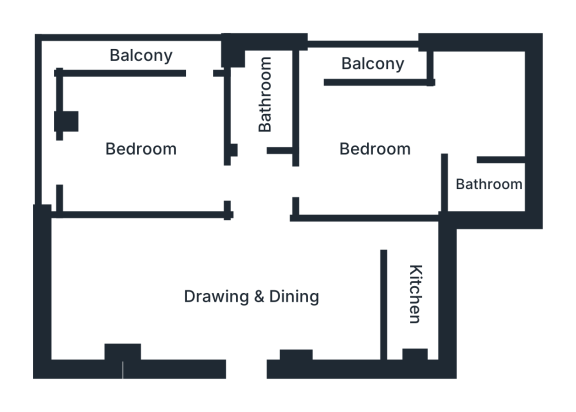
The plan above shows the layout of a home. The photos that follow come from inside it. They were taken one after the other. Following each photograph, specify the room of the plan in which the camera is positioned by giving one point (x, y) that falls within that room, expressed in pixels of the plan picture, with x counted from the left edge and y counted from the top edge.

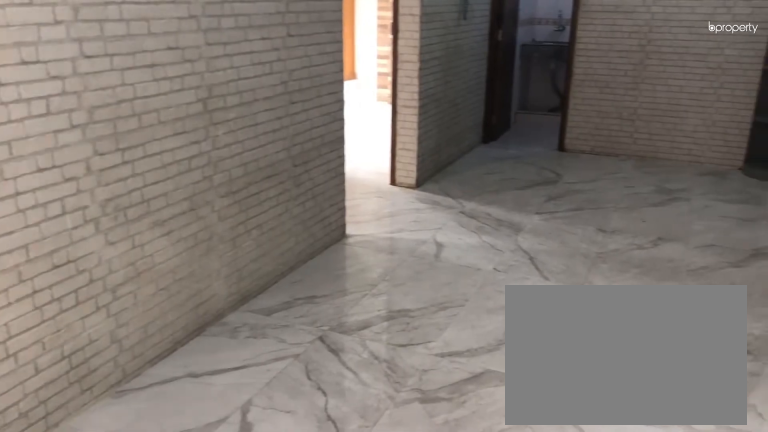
(252, 298)
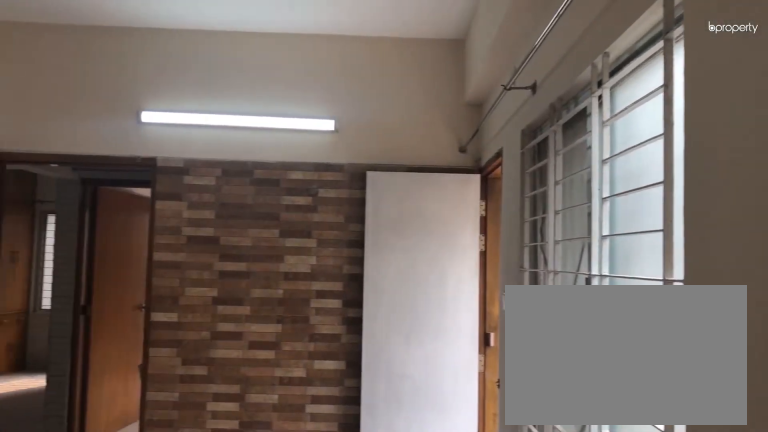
(373, 147)
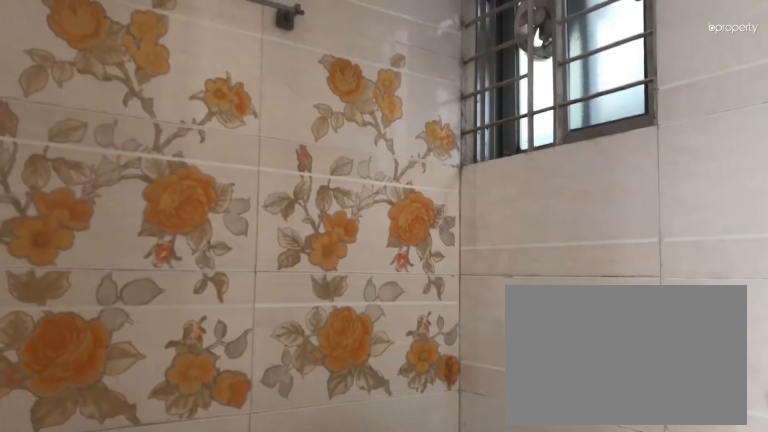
(489, 181)
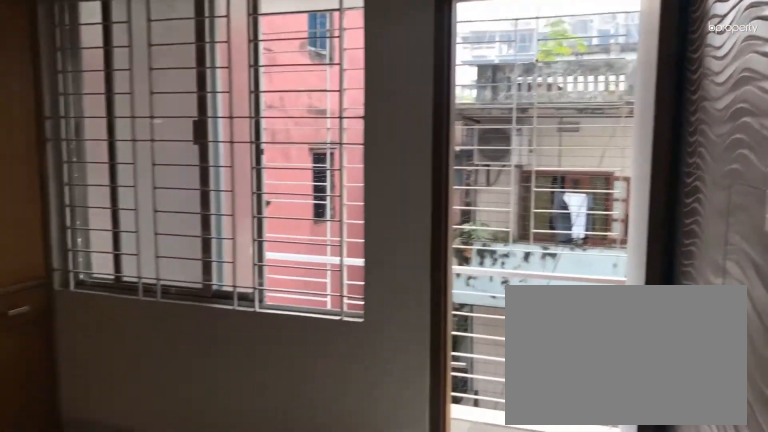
(140, 150)
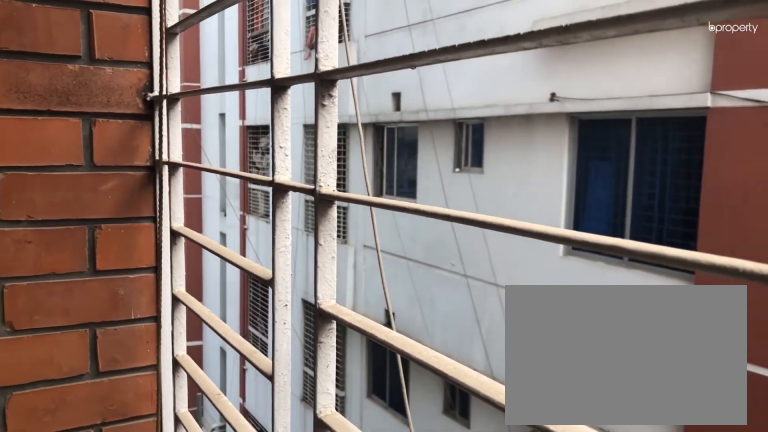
(137, 57)
